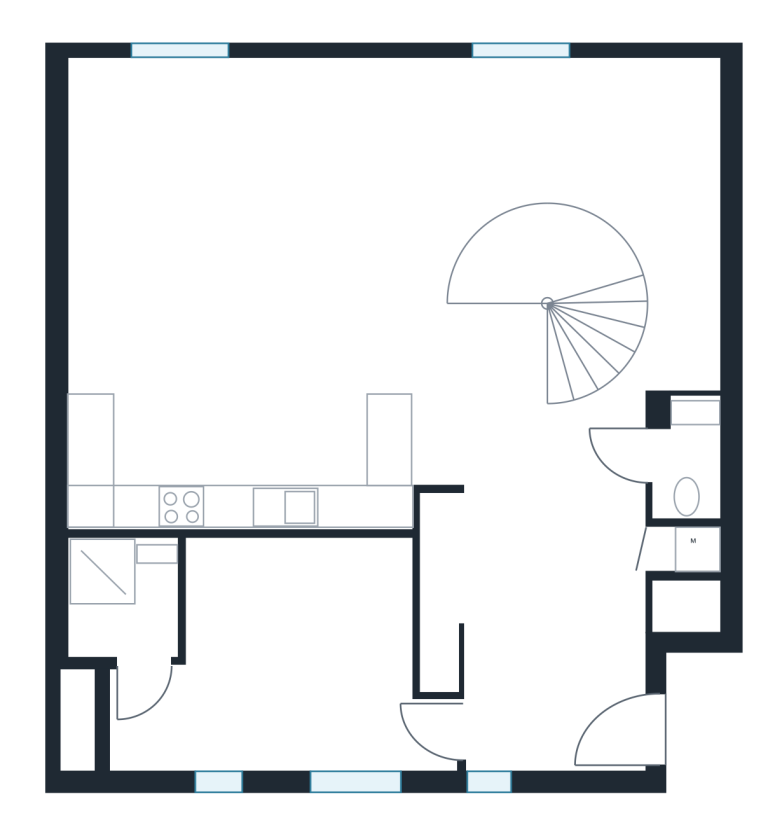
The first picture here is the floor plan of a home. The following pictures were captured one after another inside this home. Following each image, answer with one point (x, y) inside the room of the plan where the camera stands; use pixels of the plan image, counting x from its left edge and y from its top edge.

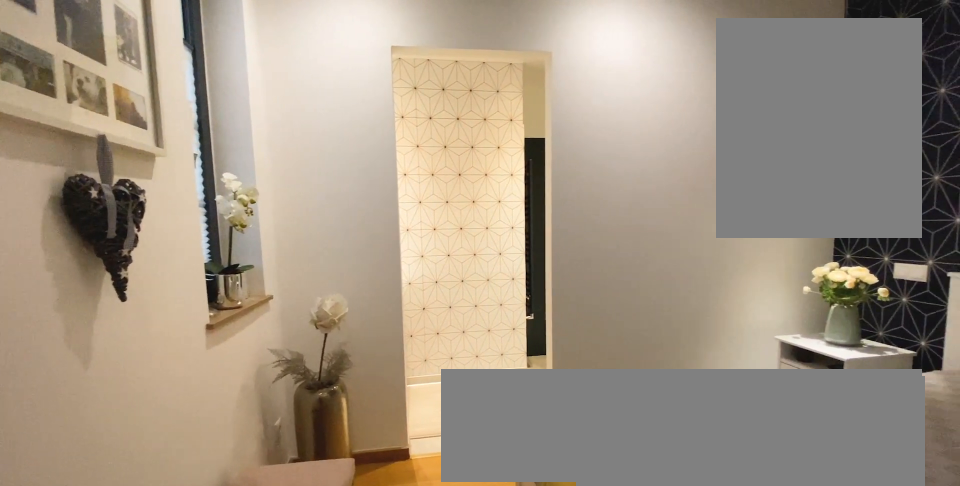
(291, 641)
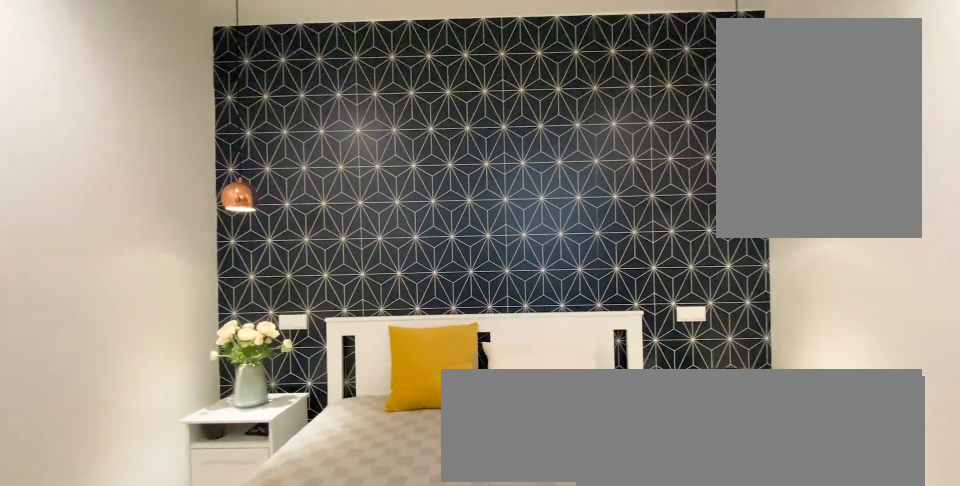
(291, 641)
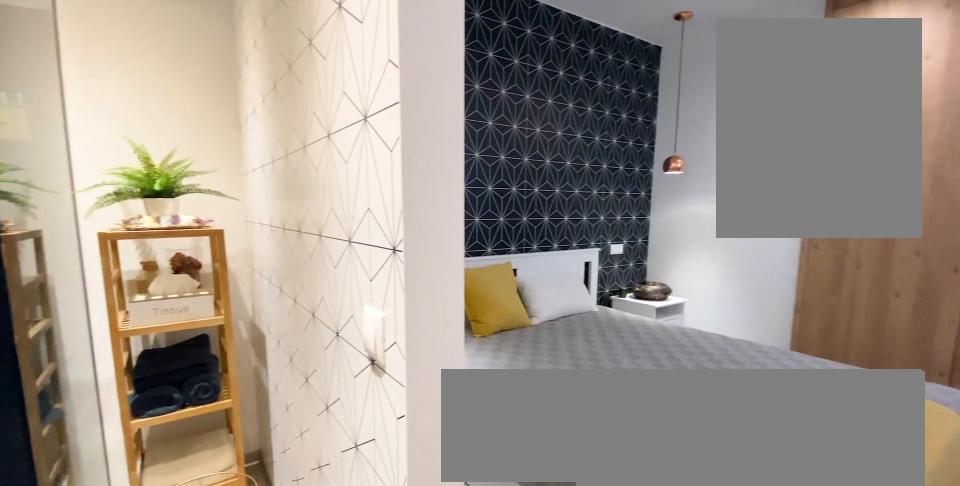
(133, 641)
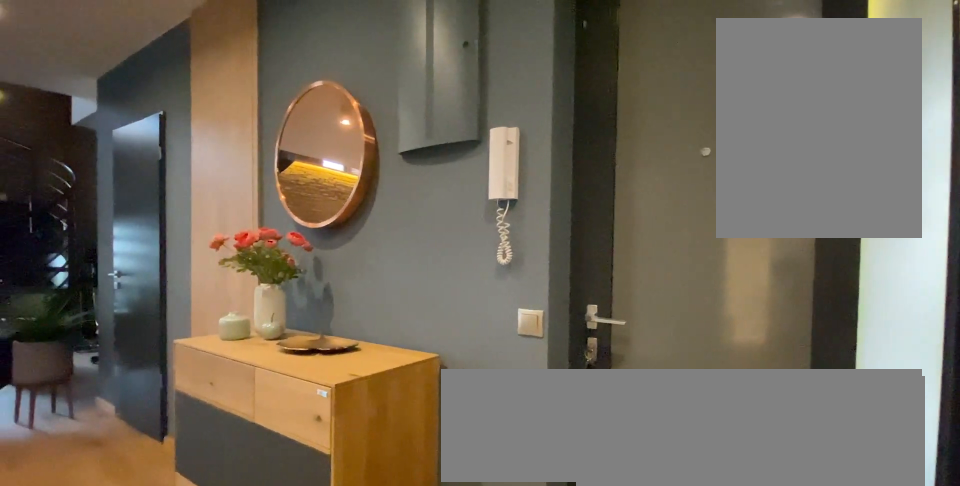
(560, 641)
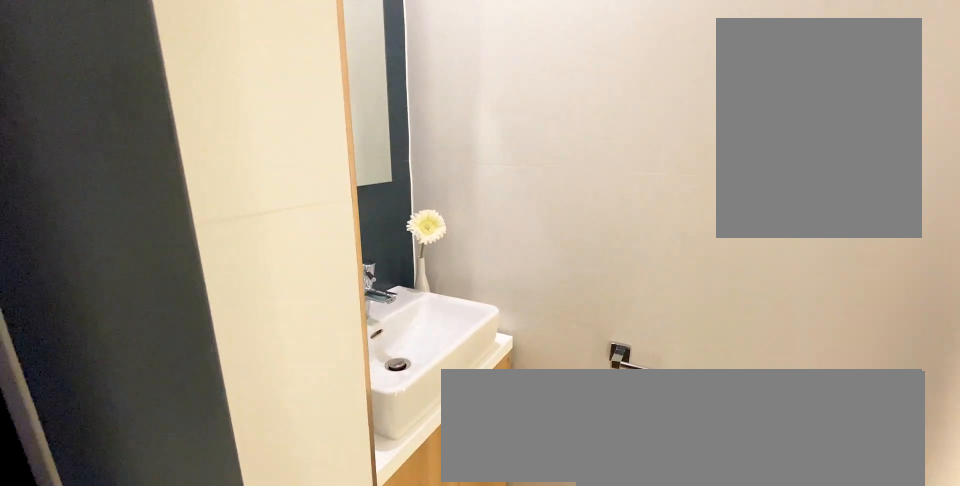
(686, 467)
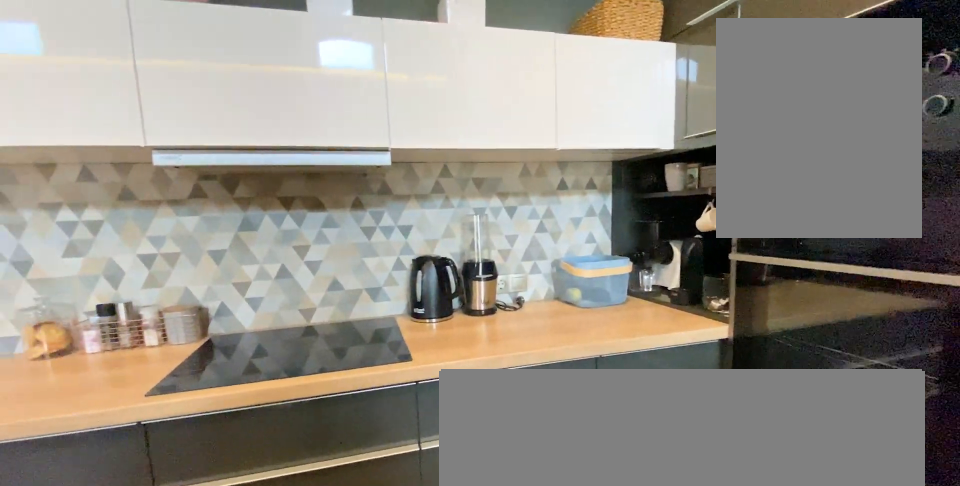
(289, 290)
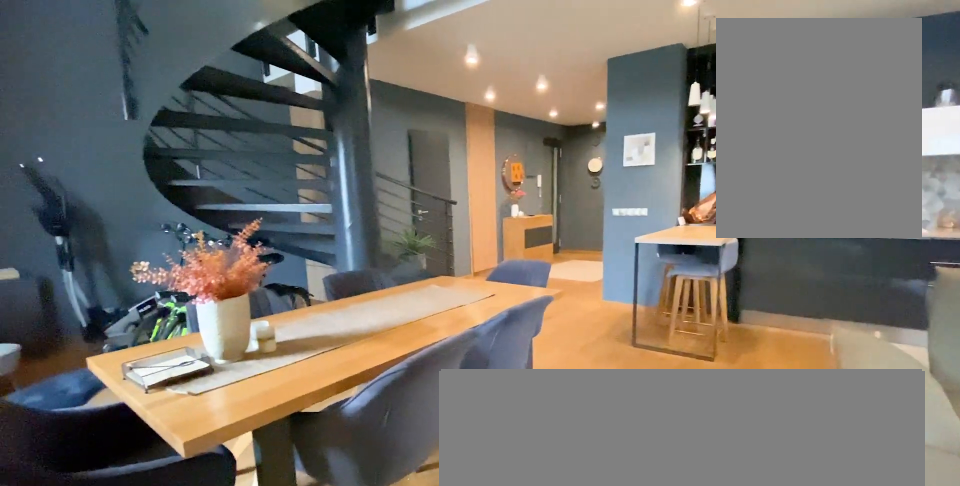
(289, 290)
